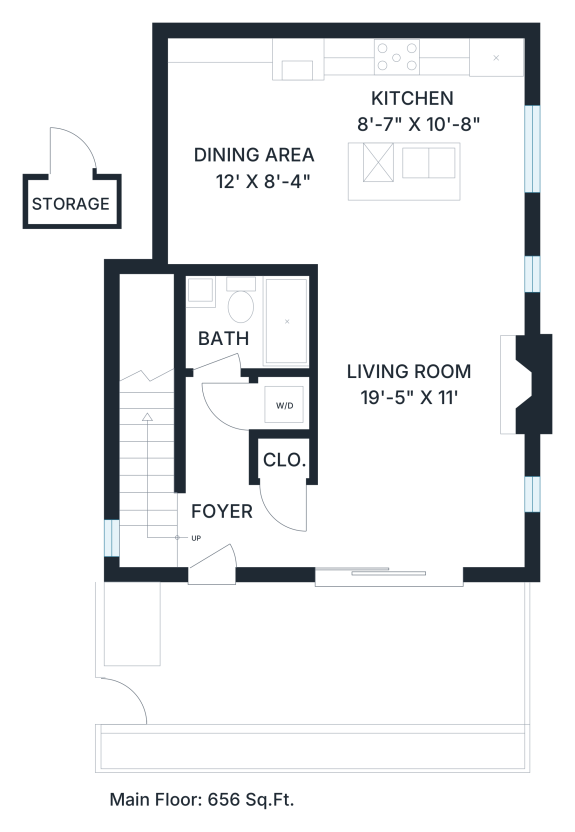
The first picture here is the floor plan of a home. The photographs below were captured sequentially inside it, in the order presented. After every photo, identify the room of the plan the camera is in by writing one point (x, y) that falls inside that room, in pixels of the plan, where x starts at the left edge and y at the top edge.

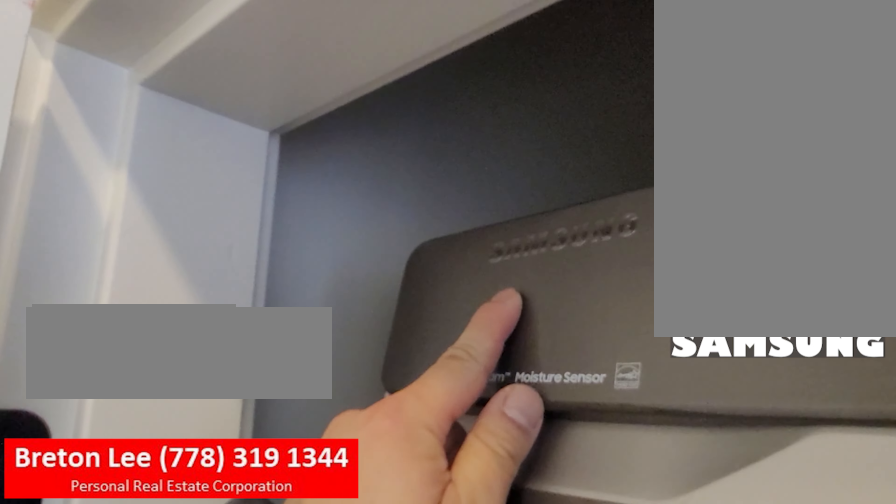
(286, 403)
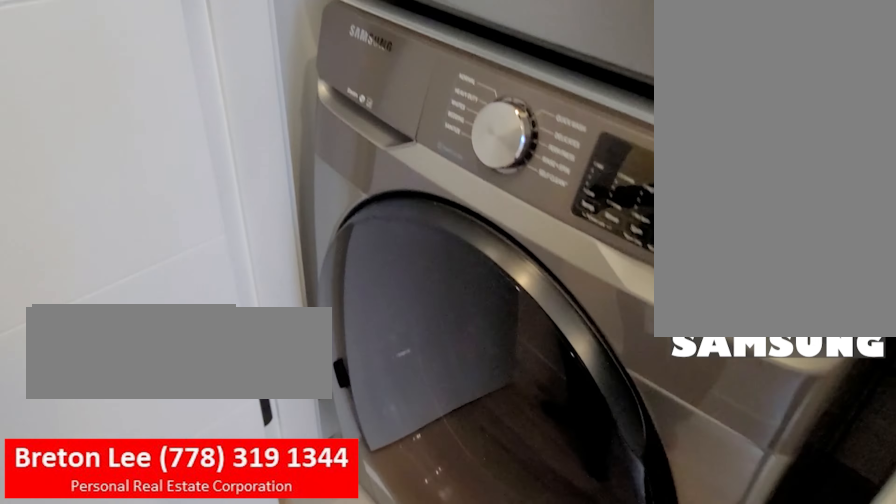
(286, 403)
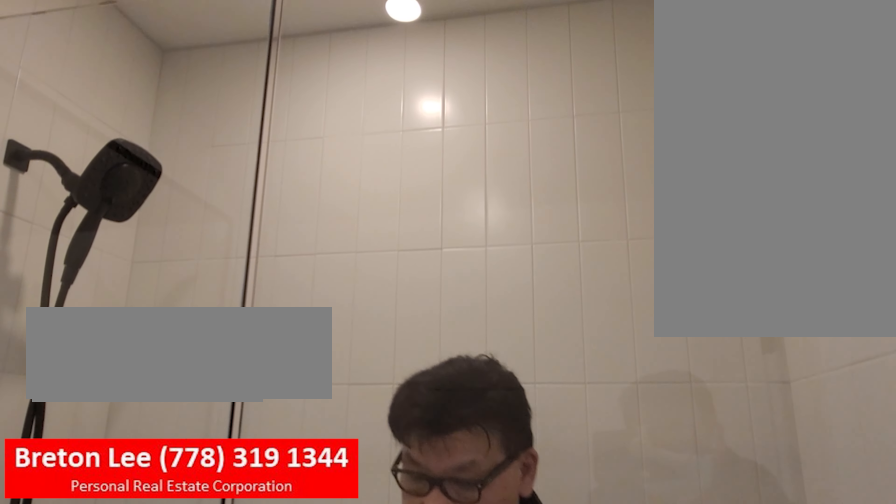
(225, 342)
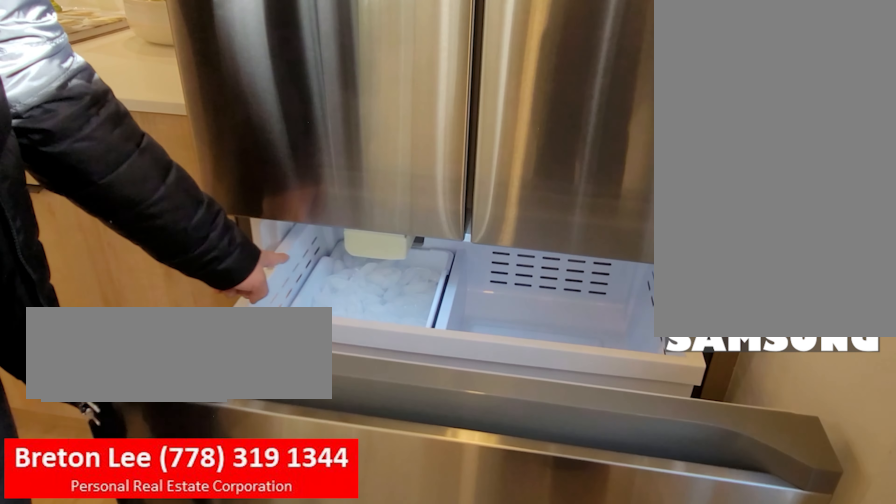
(491, 160)
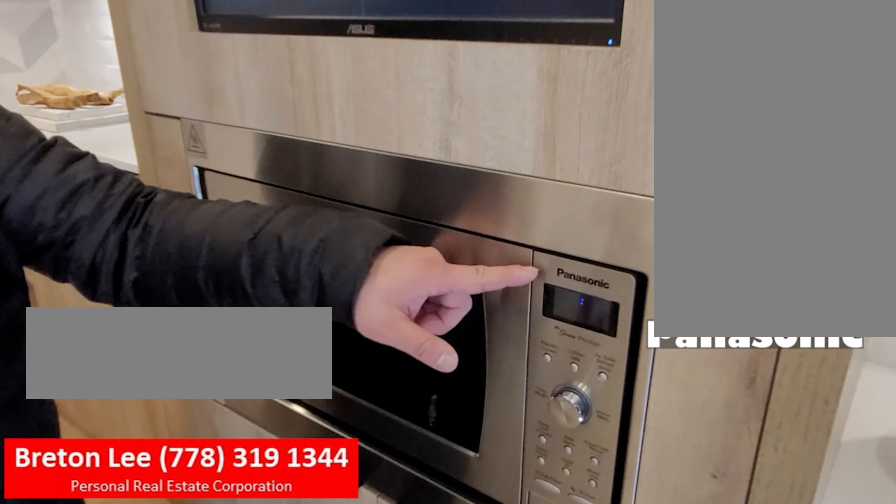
(491, 160)
